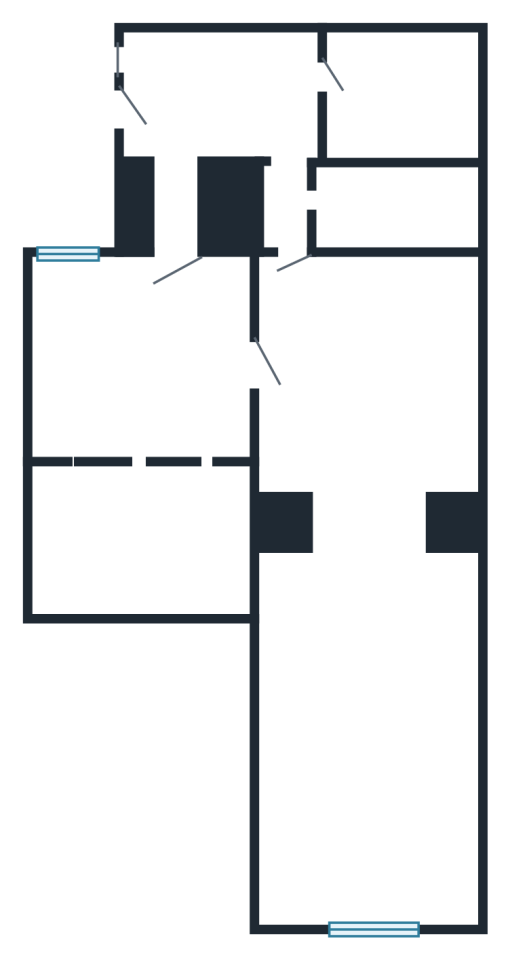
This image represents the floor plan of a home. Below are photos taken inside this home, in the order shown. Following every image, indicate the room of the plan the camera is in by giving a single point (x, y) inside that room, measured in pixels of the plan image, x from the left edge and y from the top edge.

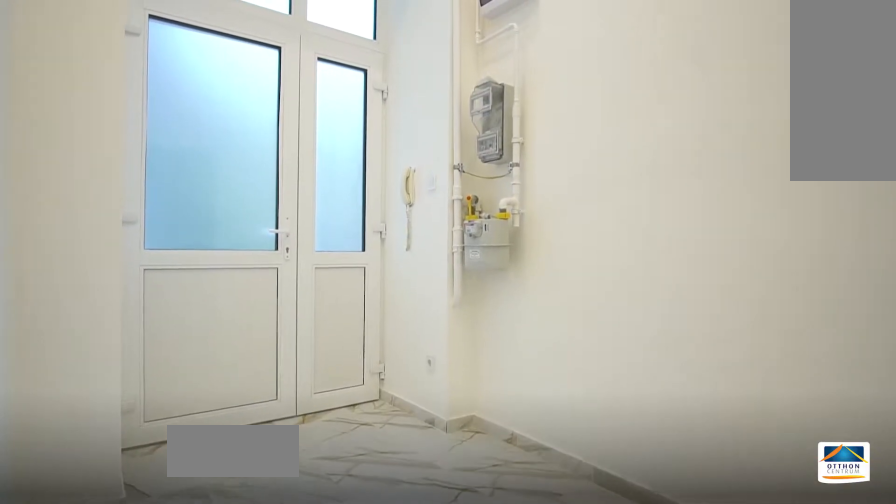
(234, 102)
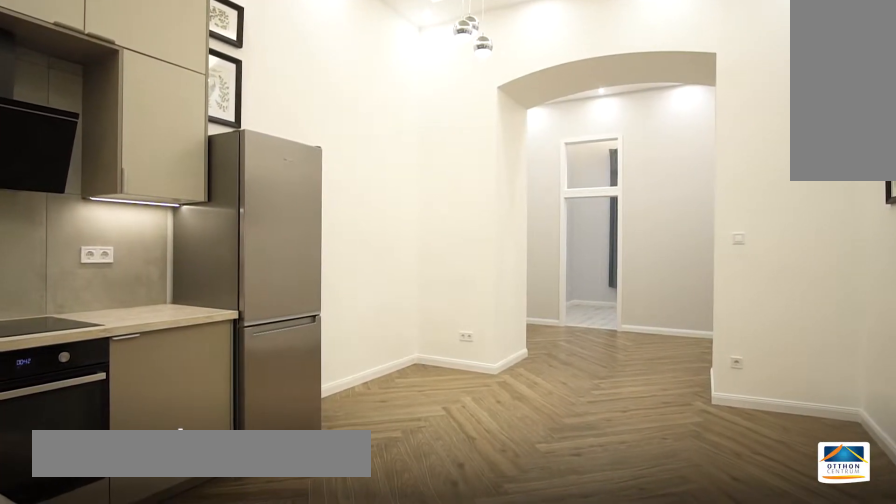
(373, 387)
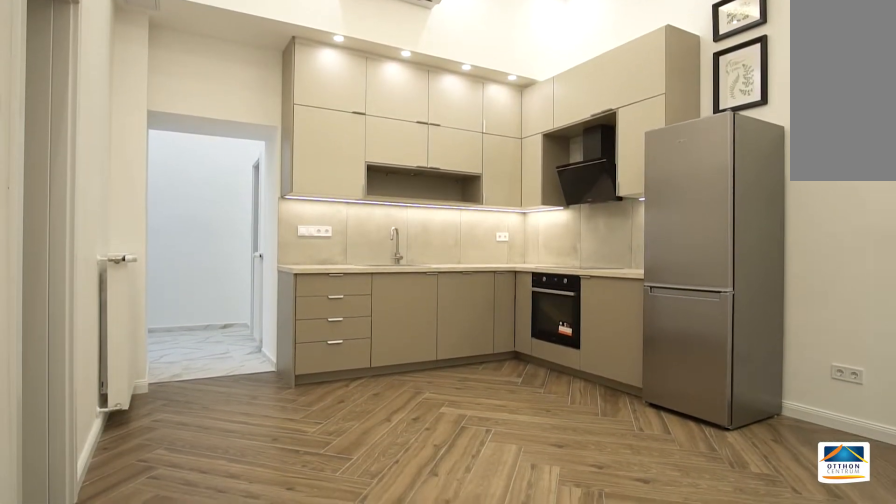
(372, 388)
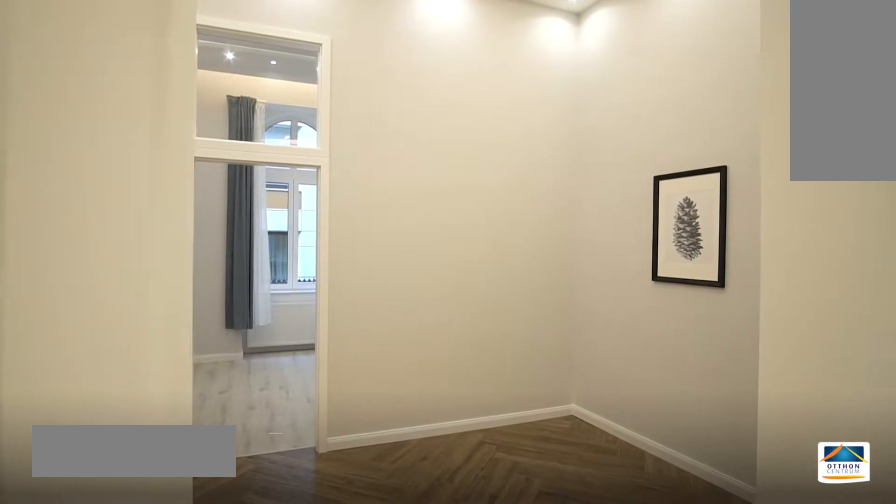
(373, 585)
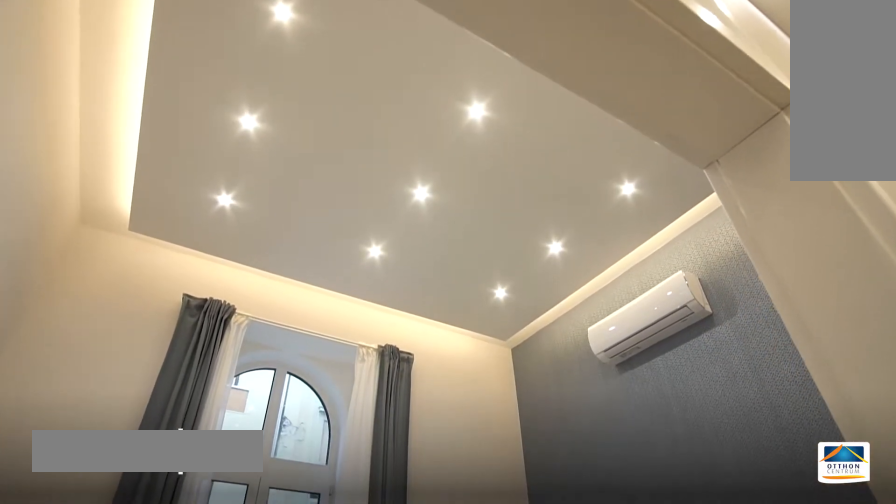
(373, 818)
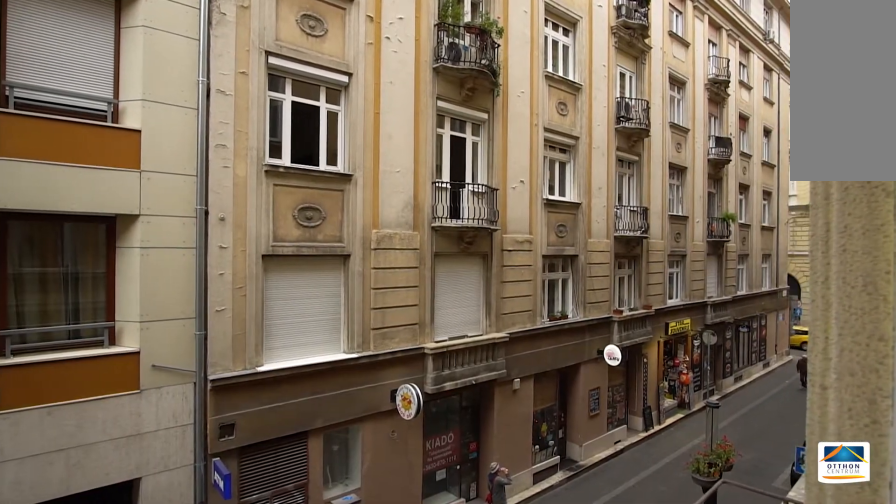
(373, 819)
